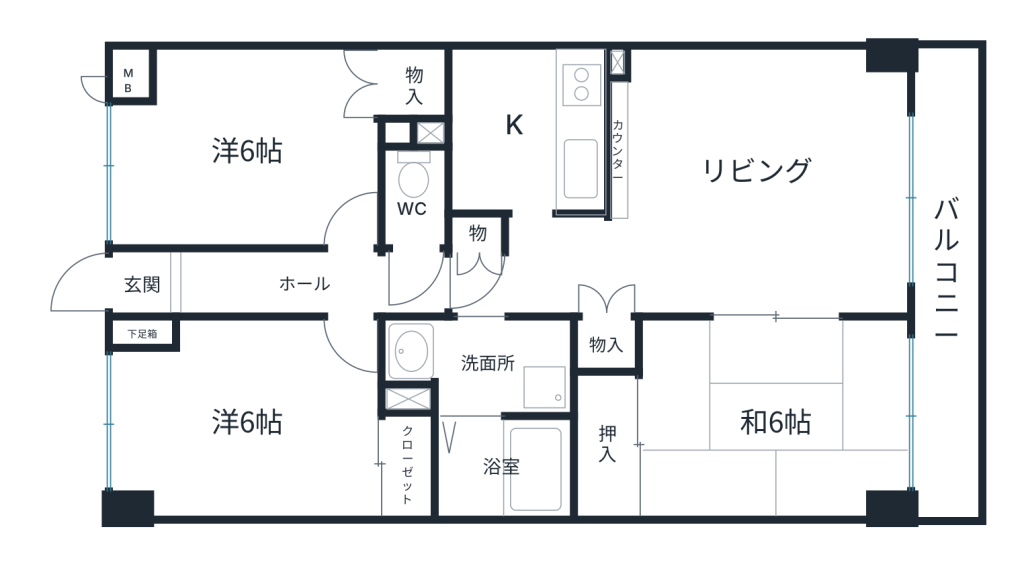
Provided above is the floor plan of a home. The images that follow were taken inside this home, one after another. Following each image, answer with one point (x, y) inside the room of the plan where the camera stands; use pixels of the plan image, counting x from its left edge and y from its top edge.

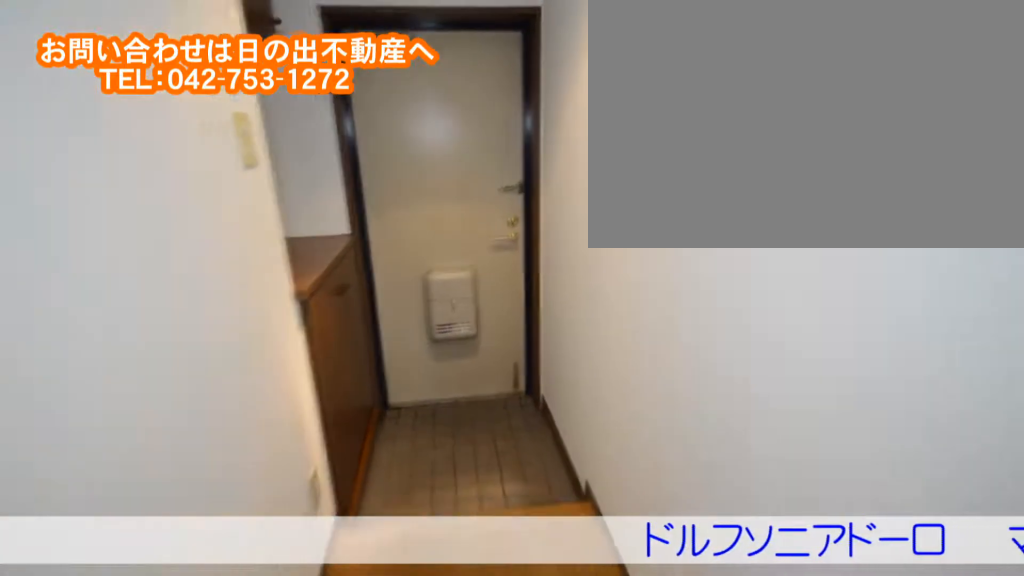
(193, 283)
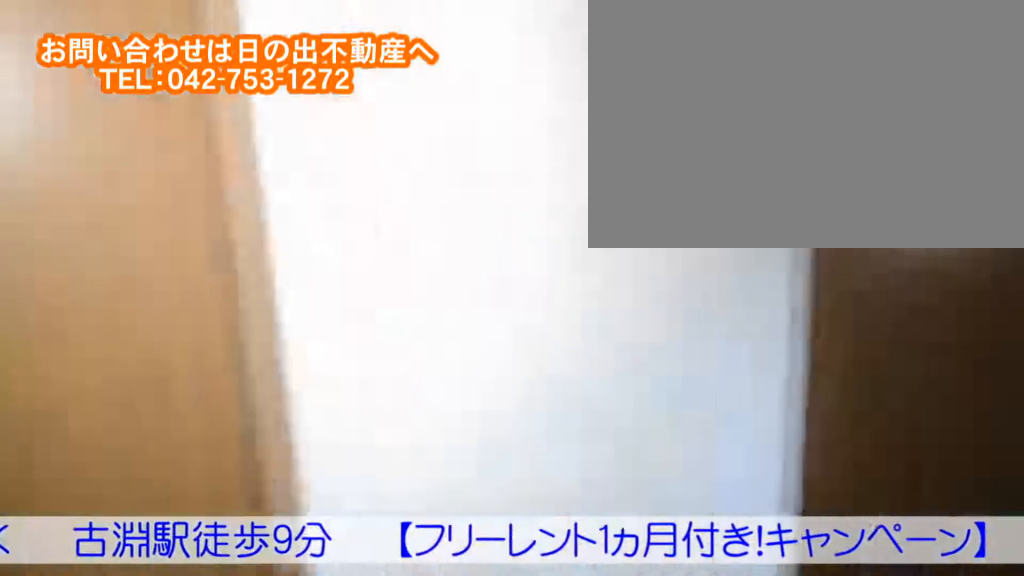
(177, 145)
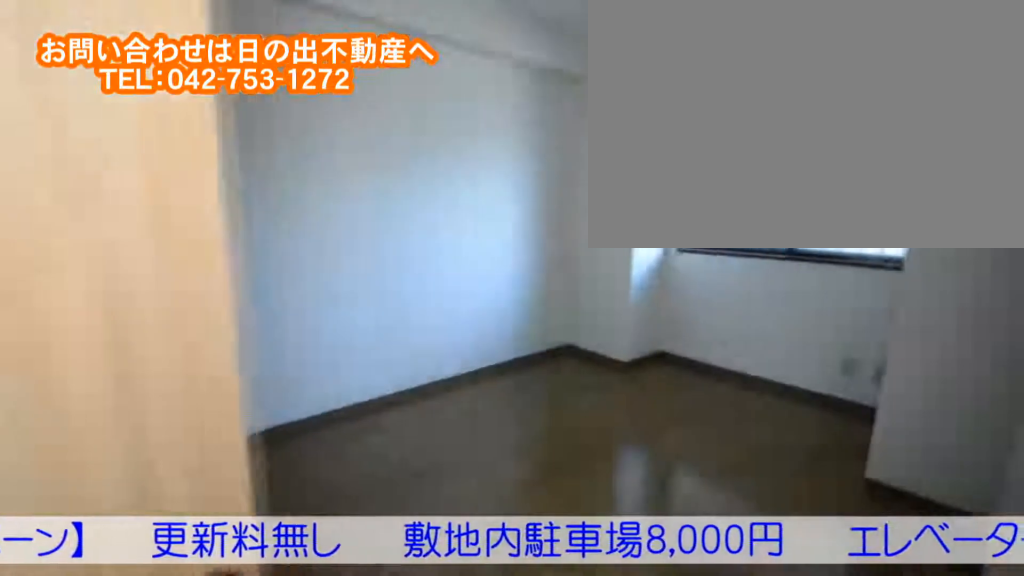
(190, 447)
